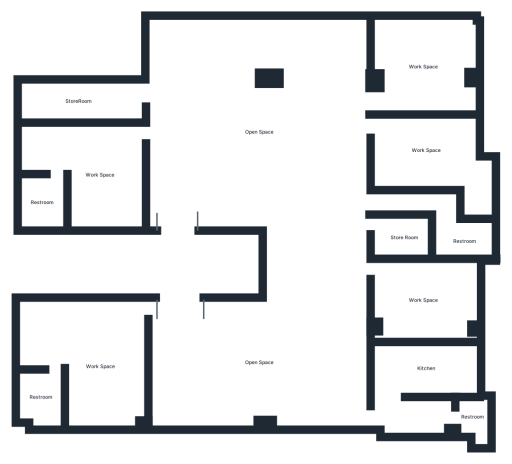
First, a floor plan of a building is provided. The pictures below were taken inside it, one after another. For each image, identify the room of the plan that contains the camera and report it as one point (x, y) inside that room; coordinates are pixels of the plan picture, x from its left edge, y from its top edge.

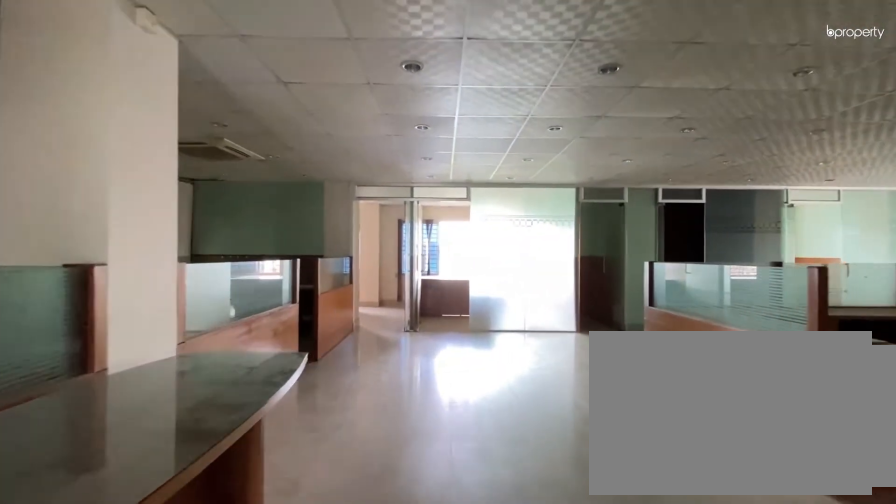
(259, 133)
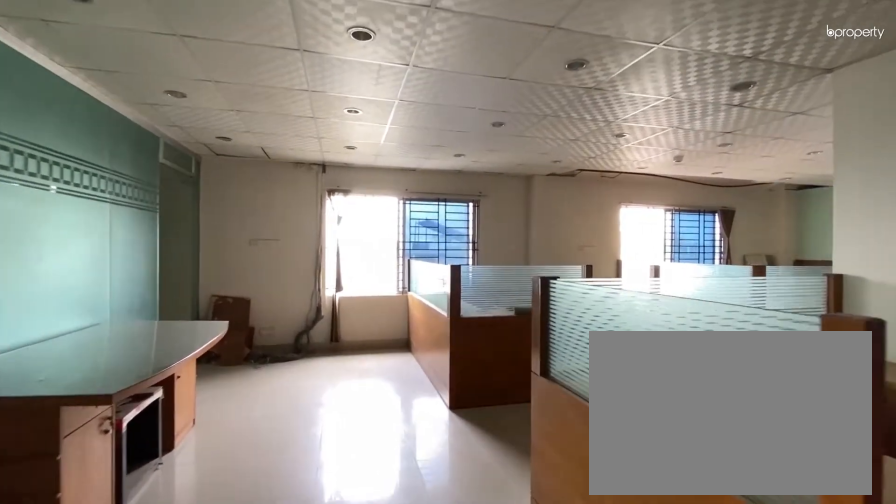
(263, 365)
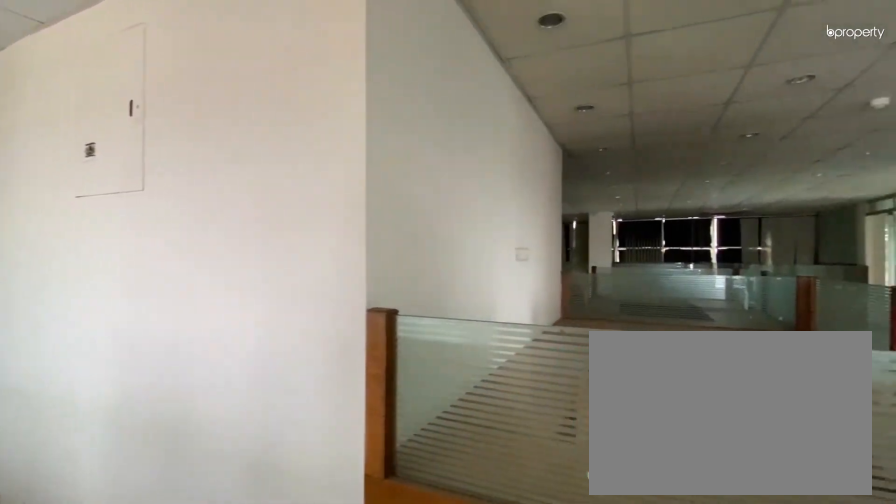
(263, 365)
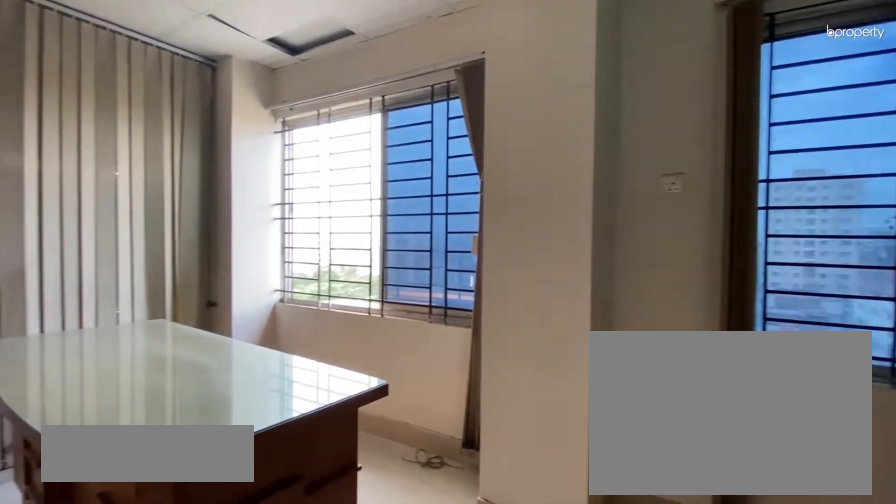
(420, 65)
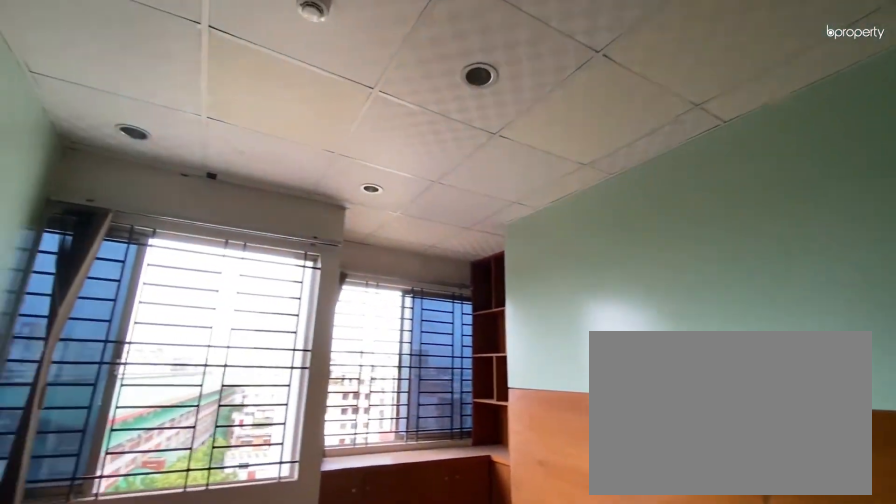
(425, 152)
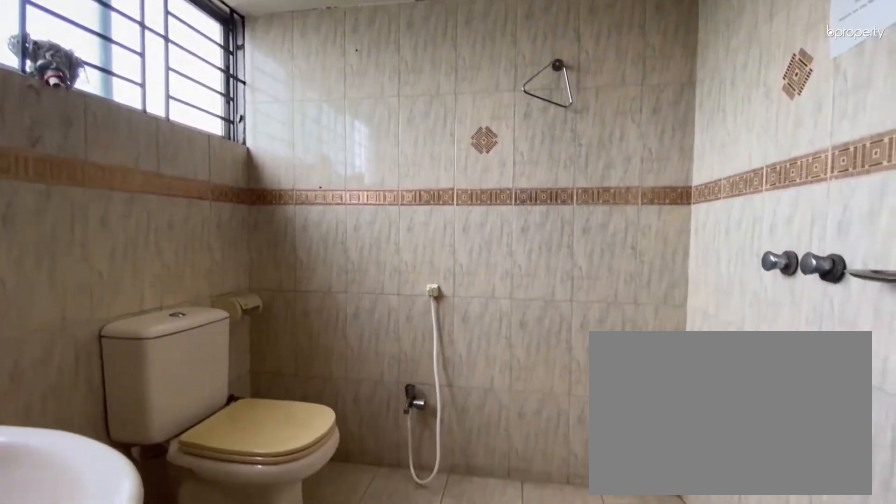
(463, 242)
